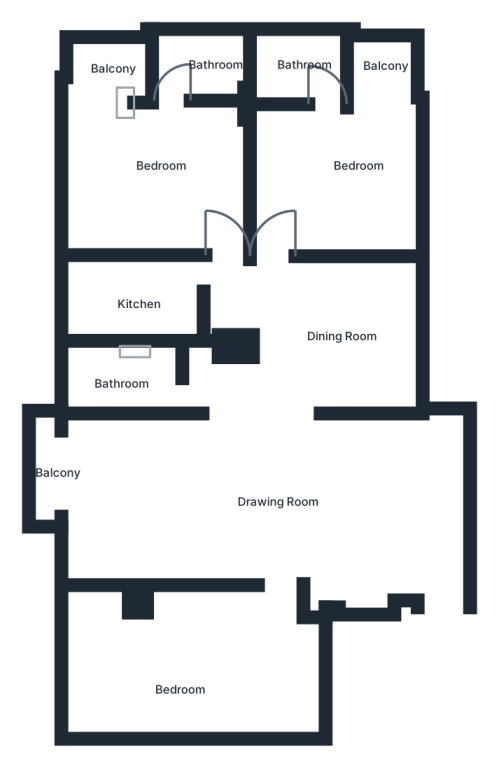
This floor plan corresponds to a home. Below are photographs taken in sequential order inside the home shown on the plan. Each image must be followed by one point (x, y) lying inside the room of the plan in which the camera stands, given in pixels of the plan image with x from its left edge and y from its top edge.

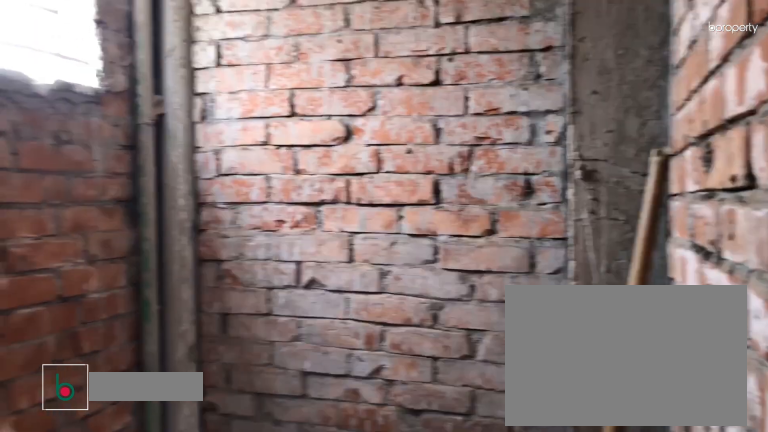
(186, 63)
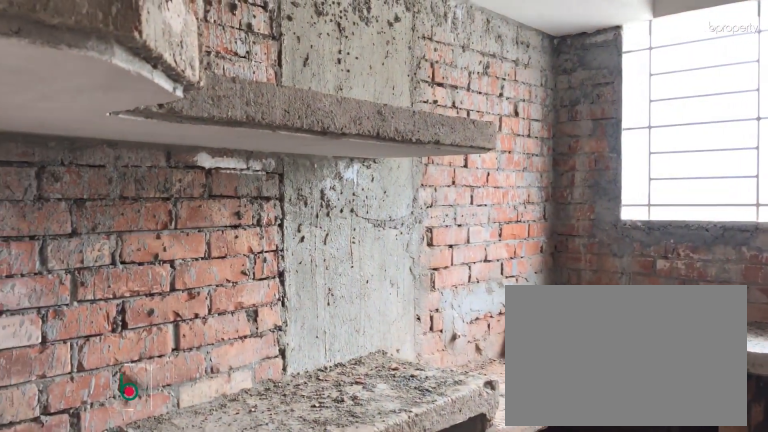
(139, 295)
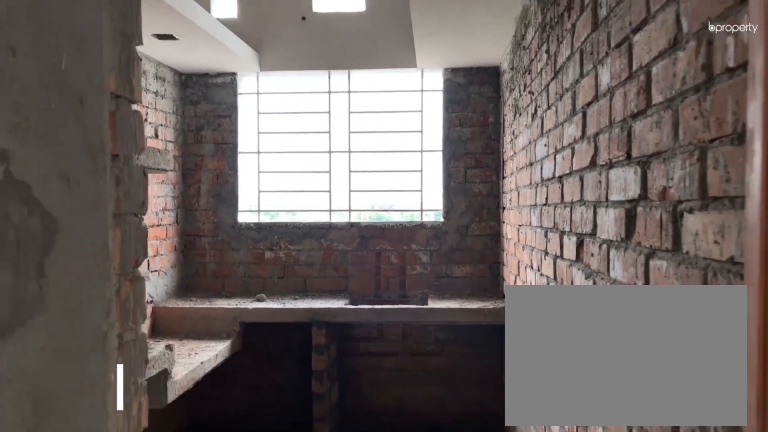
(139, 295)
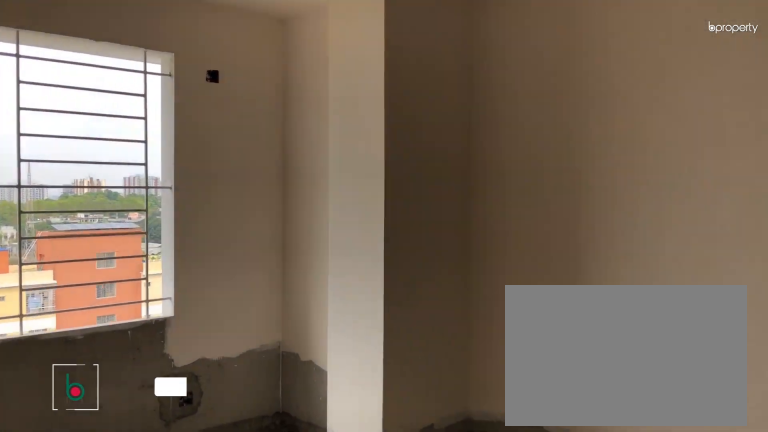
(204, 656)
